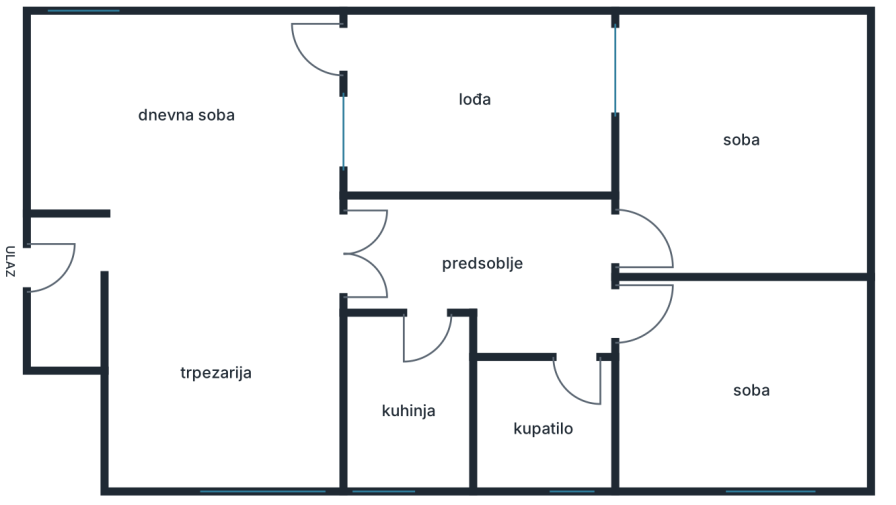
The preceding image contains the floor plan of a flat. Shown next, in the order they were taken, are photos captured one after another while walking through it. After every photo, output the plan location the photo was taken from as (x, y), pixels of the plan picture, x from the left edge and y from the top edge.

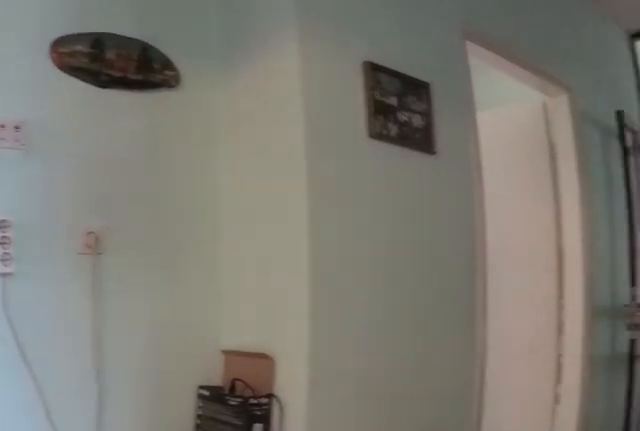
(559, 252)
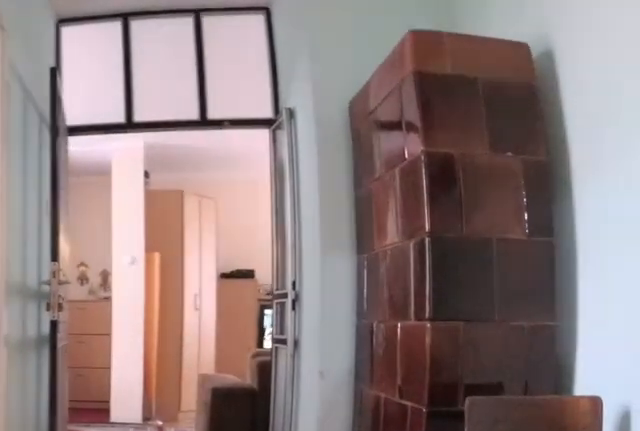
(510, 262)
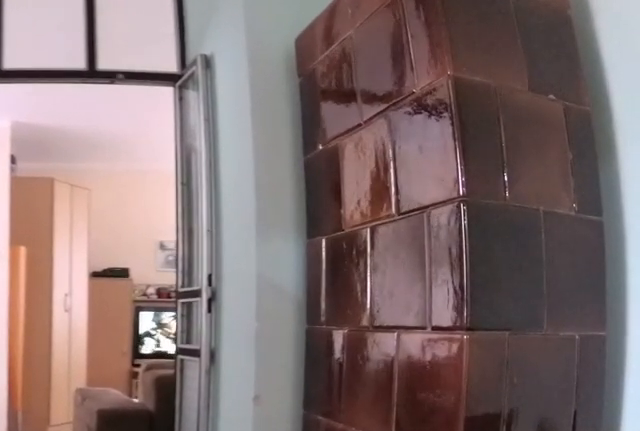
(471, 257)
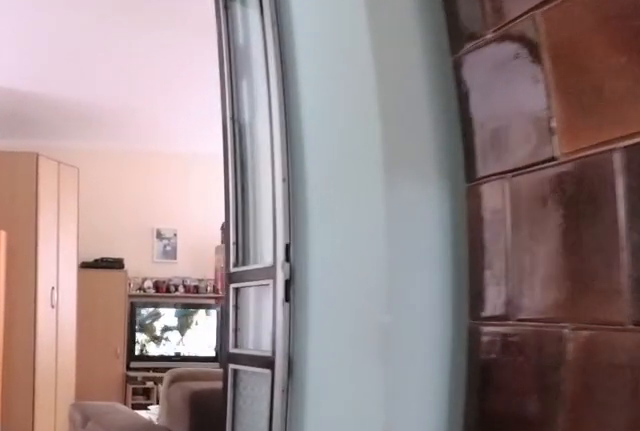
(433, 253)
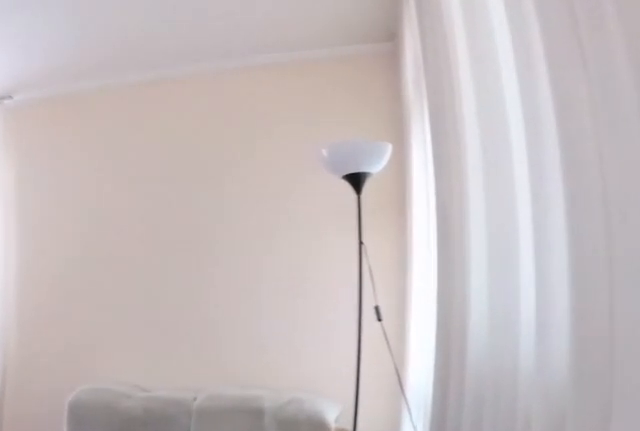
(326, 261)
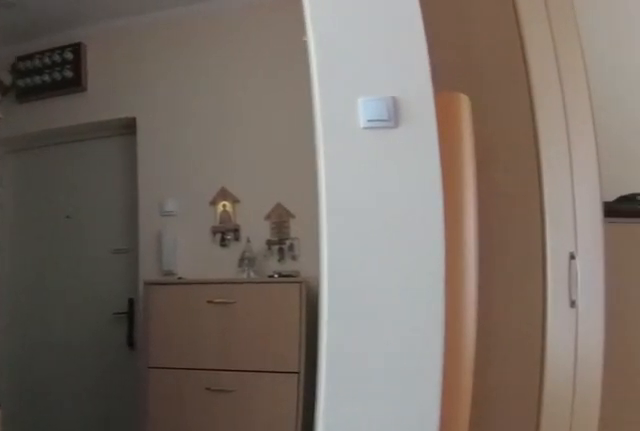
(261, 248)
